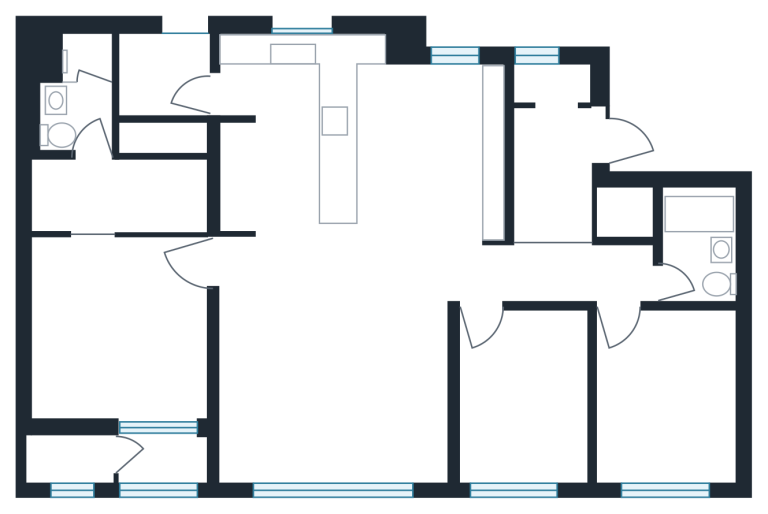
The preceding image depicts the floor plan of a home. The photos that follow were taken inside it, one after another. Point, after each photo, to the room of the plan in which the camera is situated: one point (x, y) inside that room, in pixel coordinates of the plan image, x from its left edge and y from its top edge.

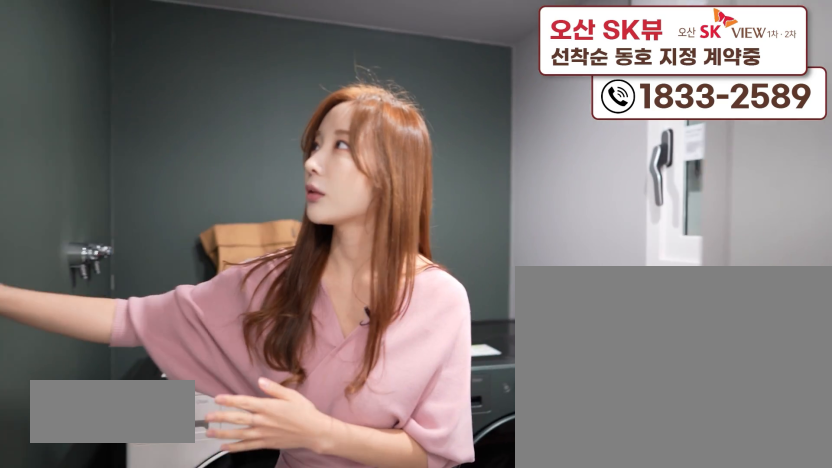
(174, 87)
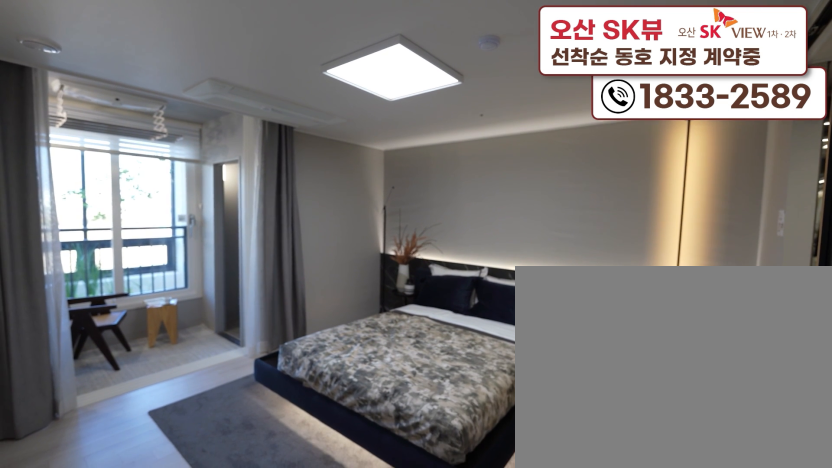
(122, 380)
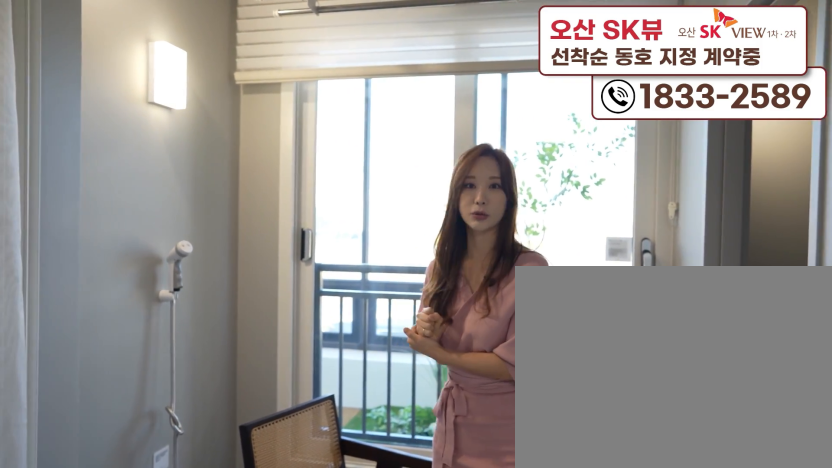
(160, 477)
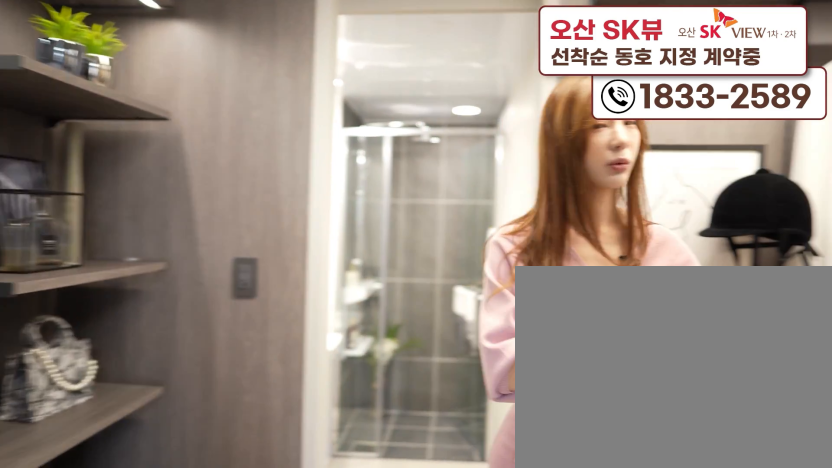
(87, 222)
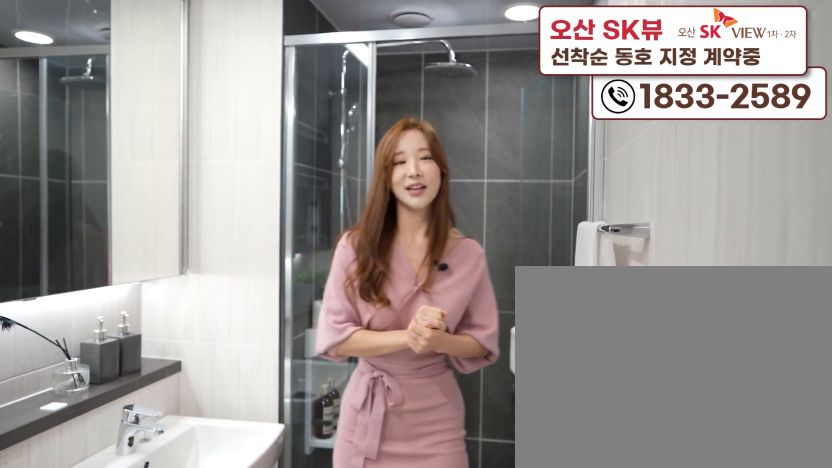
(84, 125)
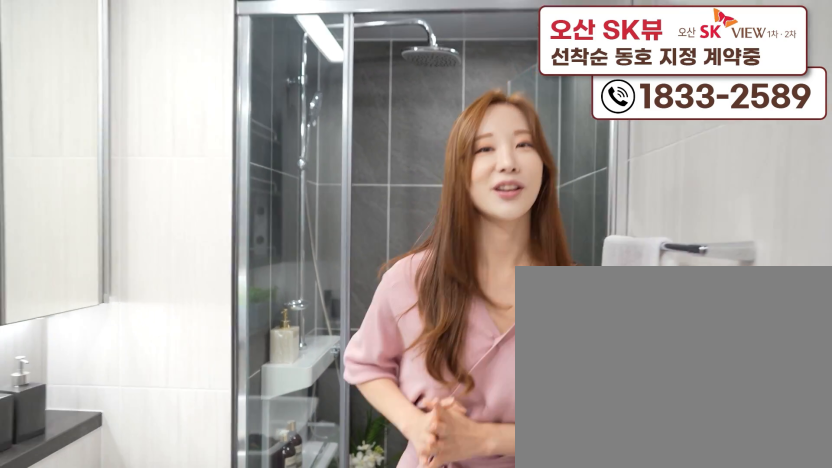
(84, 125)
